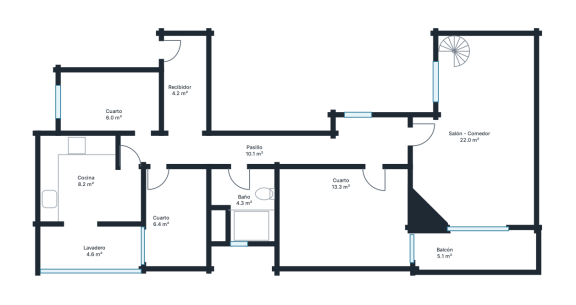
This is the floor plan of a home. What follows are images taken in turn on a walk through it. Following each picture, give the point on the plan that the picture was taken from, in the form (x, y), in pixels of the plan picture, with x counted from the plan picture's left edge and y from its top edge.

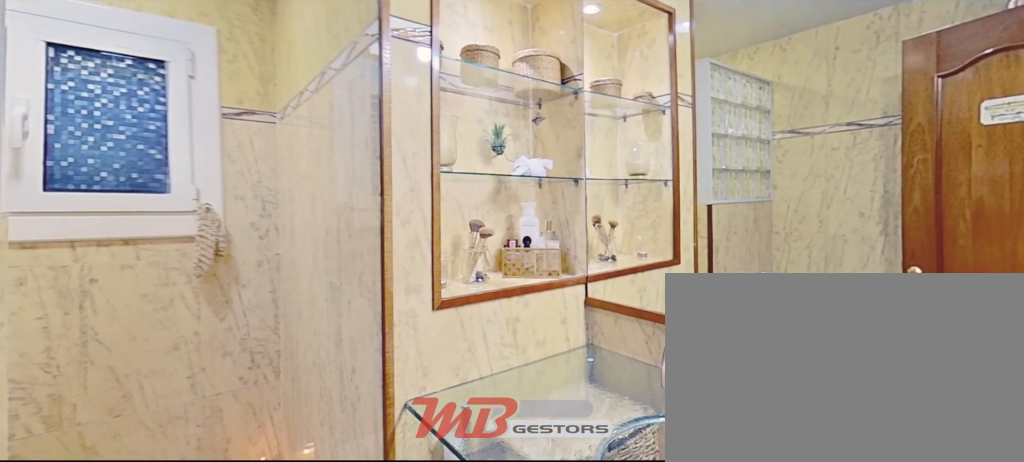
(235, 177)
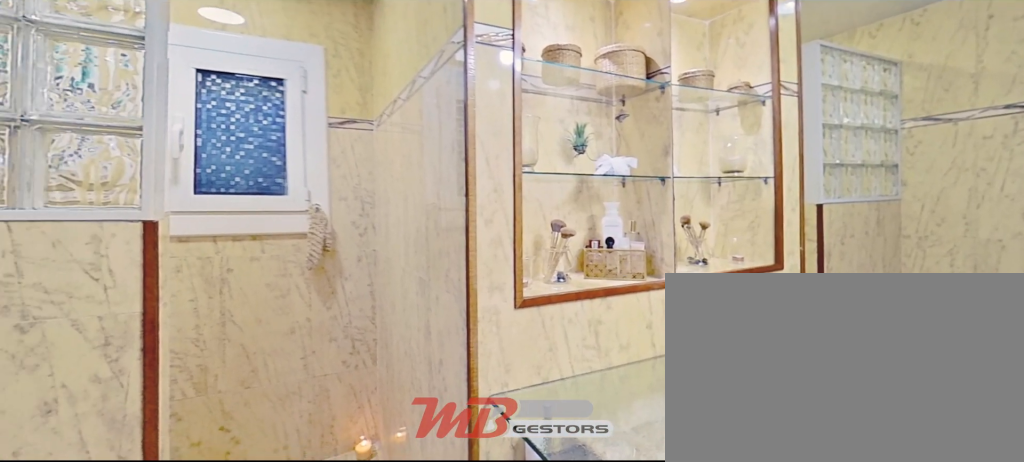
(235, 177)
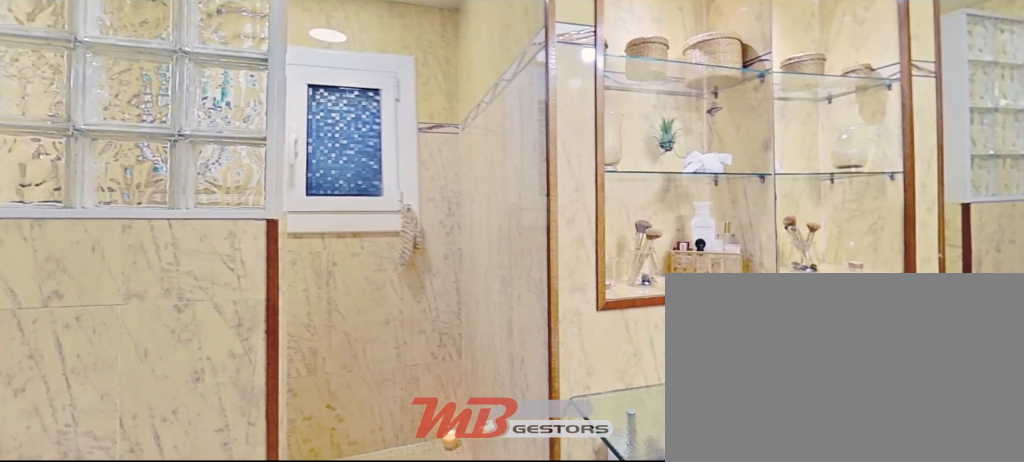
(235, 177)
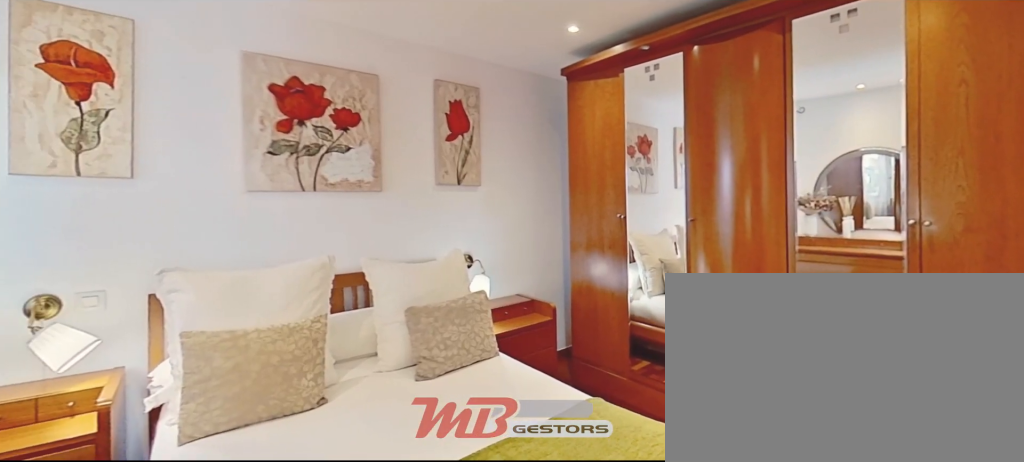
(372, 176)
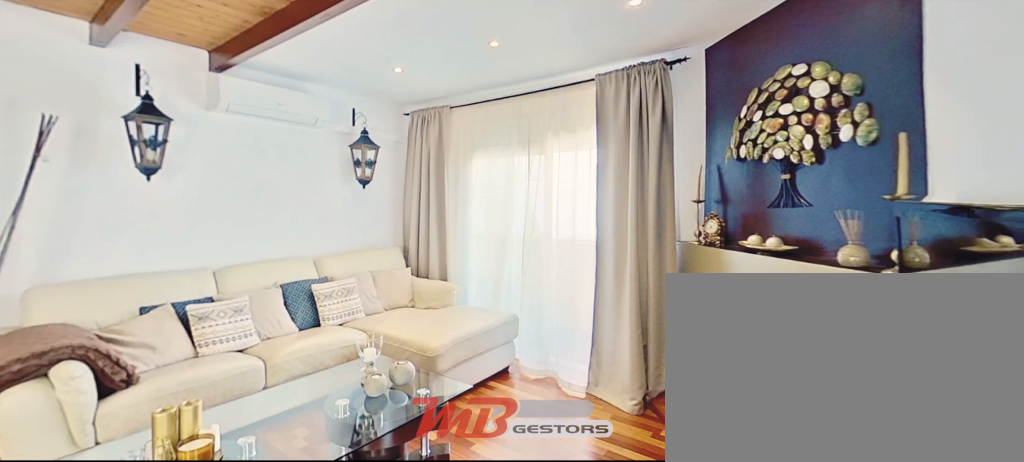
(432, 136)
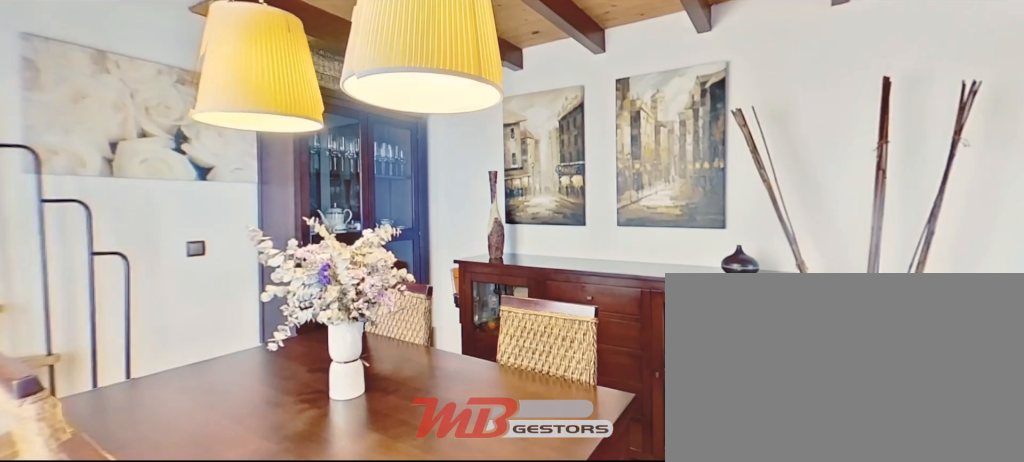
(460, 121)
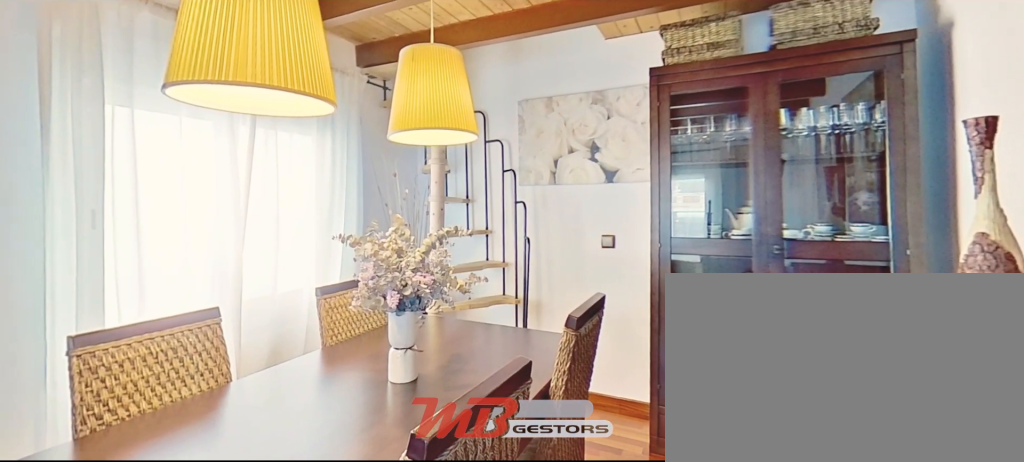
(513, 93)
